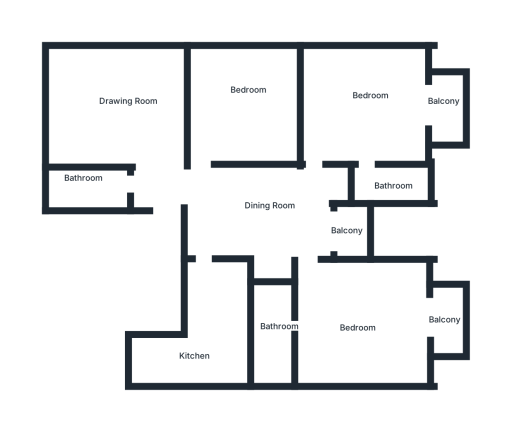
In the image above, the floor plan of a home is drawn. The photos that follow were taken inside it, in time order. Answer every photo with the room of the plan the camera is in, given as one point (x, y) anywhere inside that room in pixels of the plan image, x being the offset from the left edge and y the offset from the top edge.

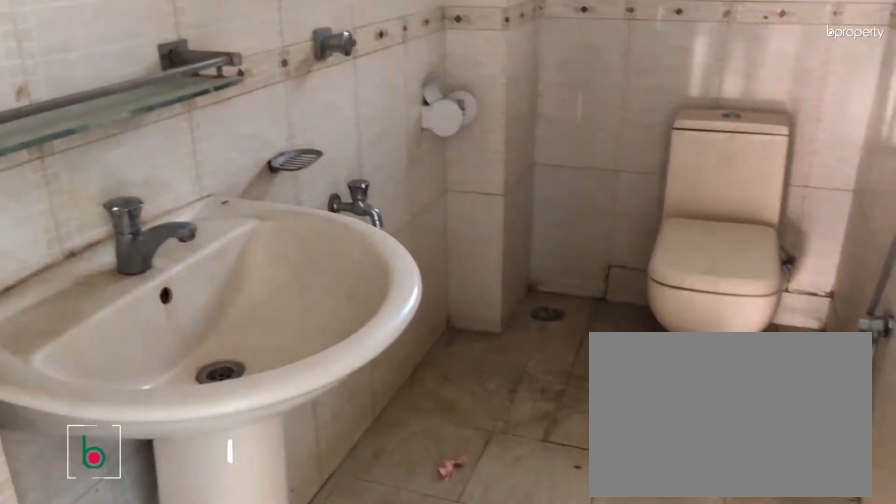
(90, 184)
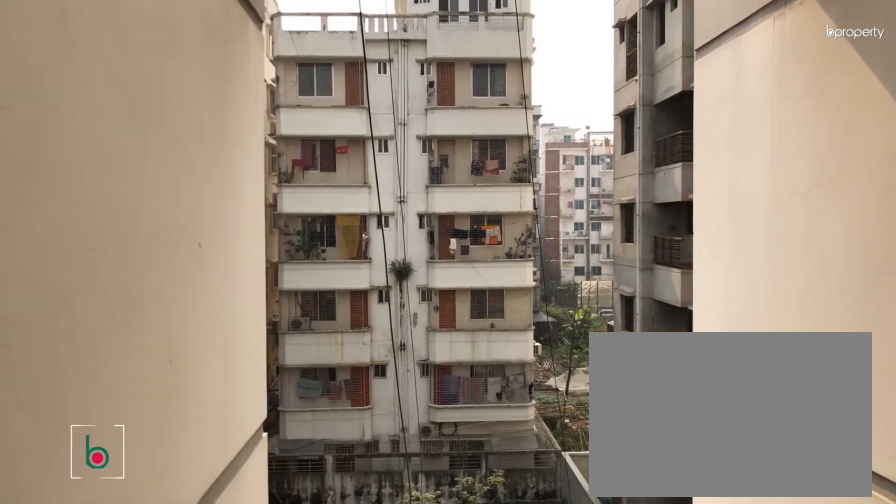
(351, 230)
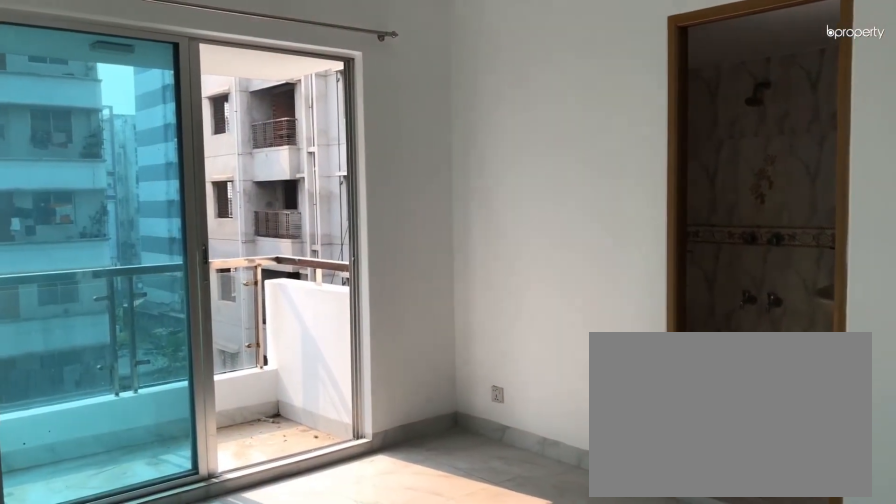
(369, 123)
